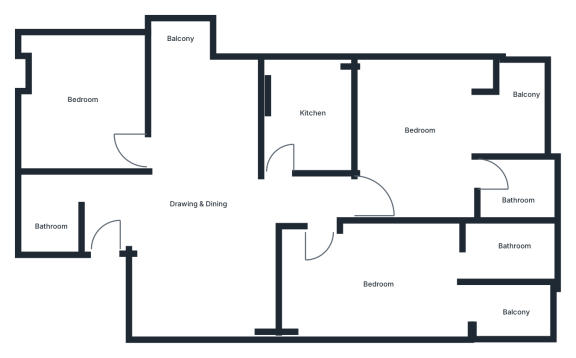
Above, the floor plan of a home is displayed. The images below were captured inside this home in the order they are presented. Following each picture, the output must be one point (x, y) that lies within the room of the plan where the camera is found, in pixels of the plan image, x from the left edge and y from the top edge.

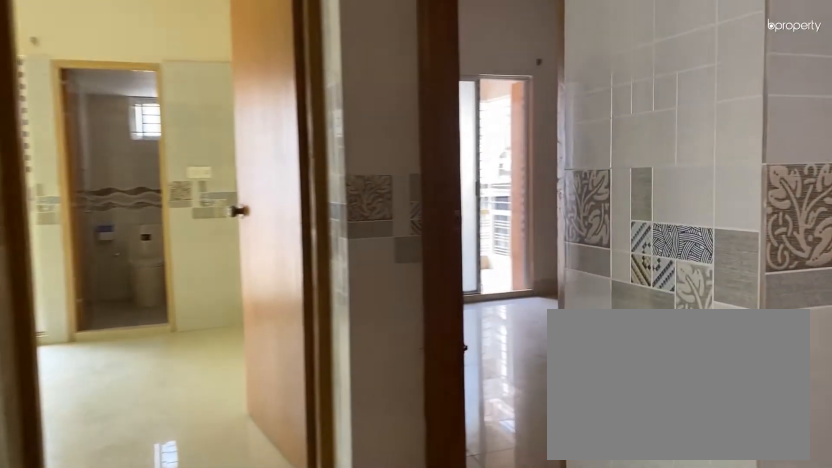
(221, 194)
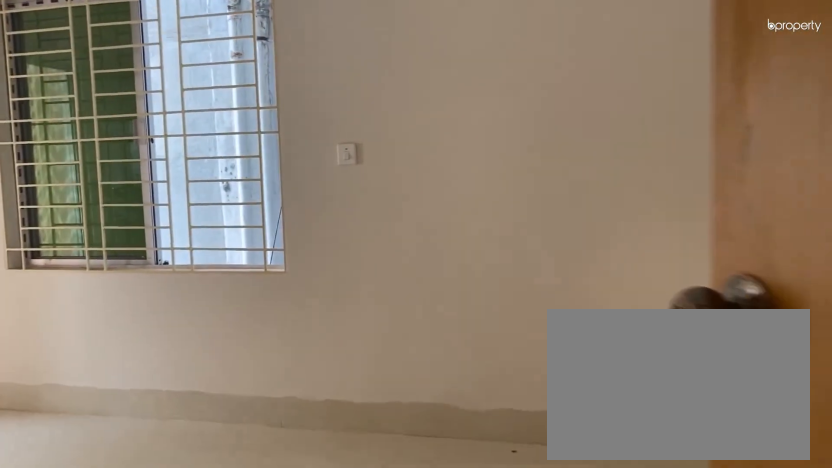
(318, 251)
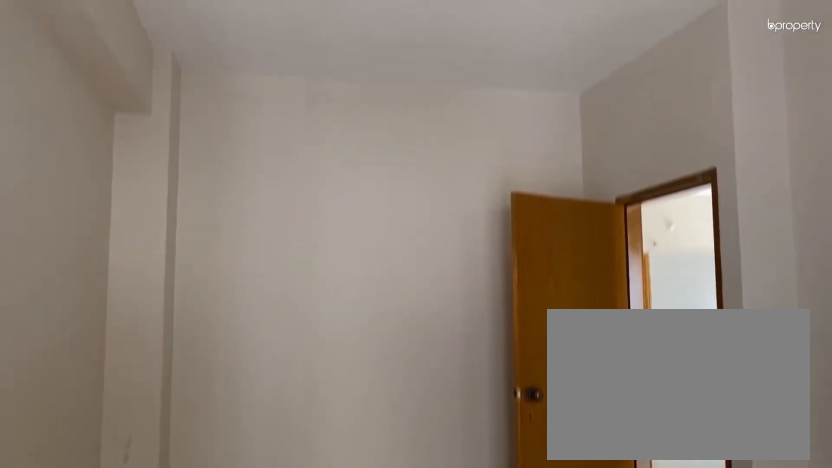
(403, 281)
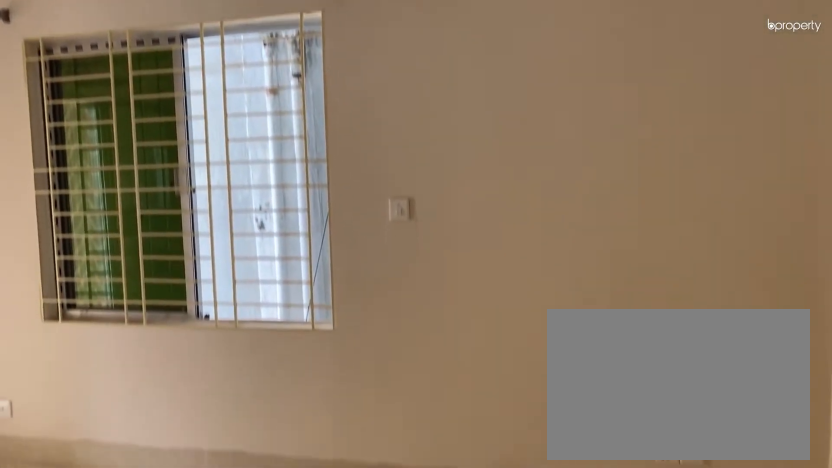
(403, 281)
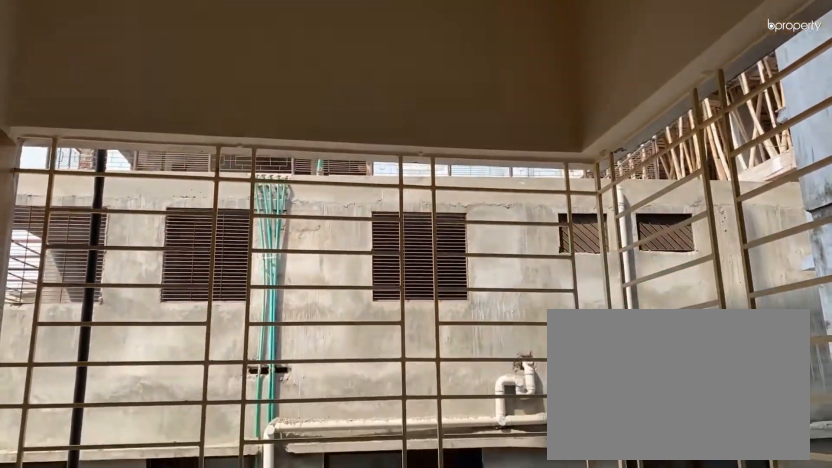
(510, 308)
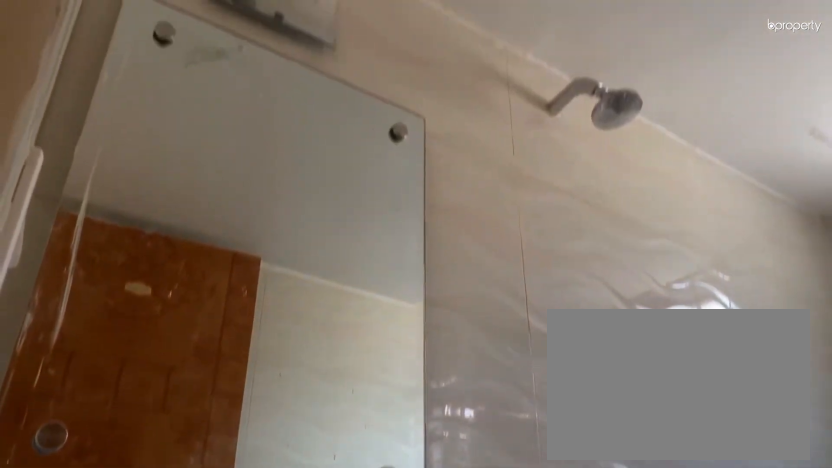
(501, 253)
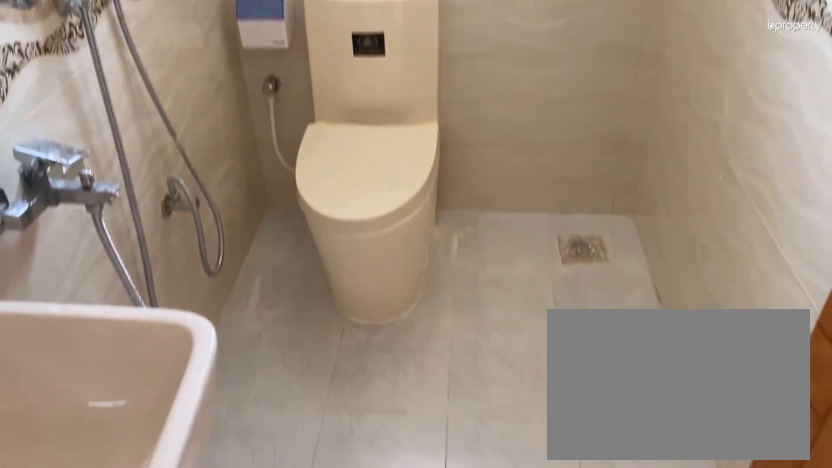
(501, 253)
